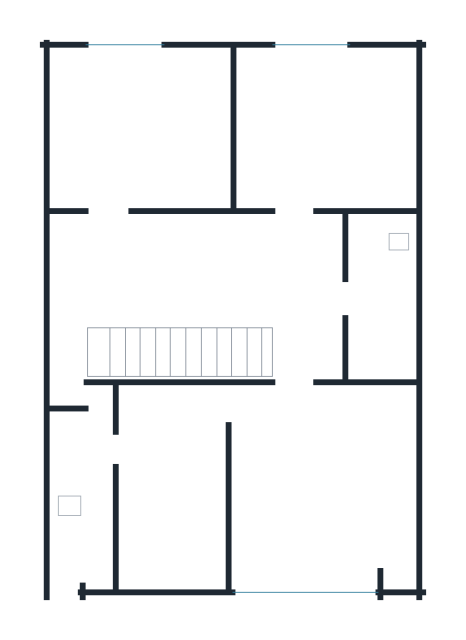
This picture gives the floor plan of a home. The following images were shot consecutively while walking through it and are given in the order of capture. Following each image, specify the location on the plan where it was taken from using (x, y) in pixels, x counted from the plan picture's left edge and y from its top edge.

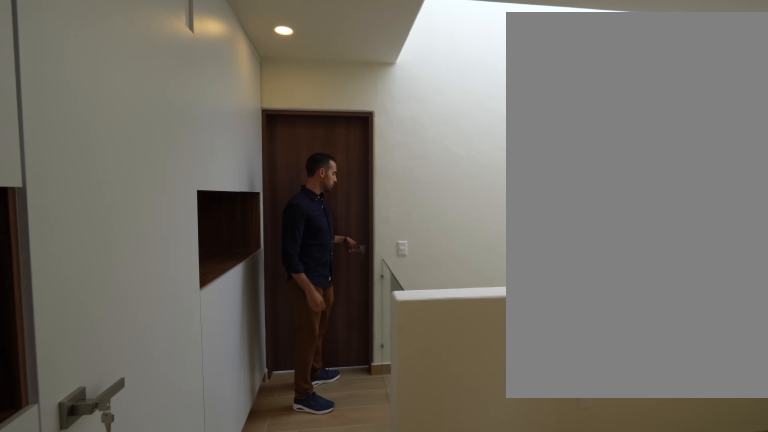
(287, 266)
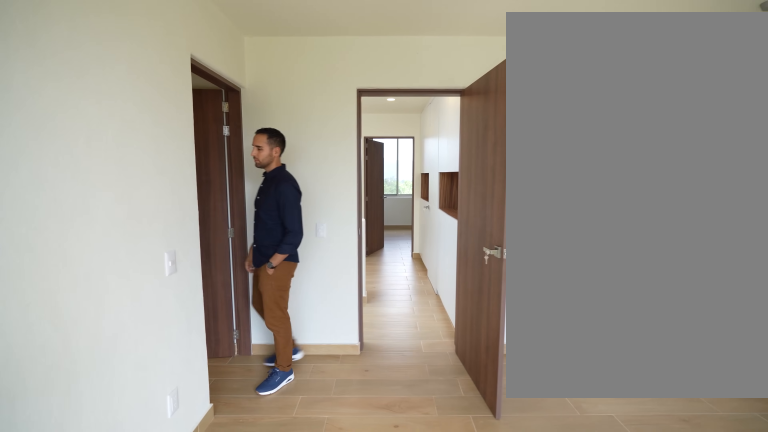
(284, 574)
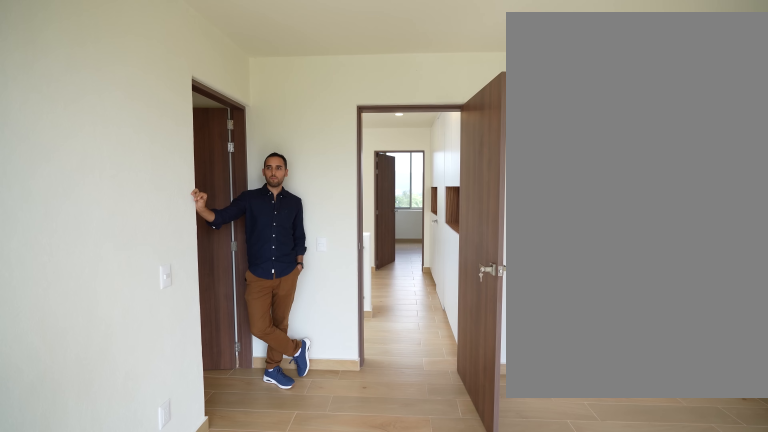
(288, 574)
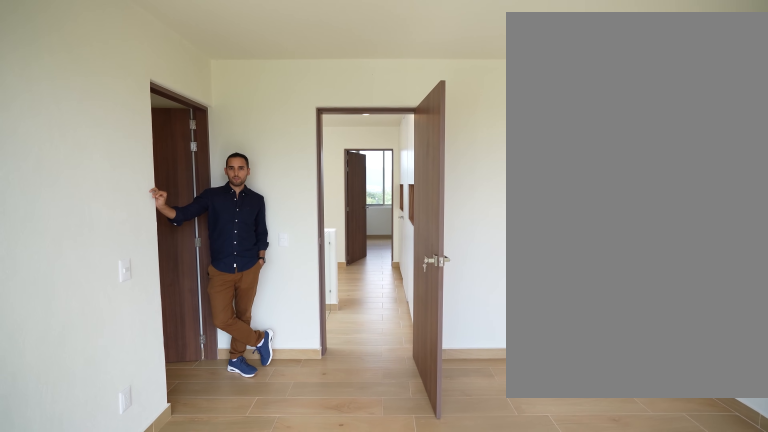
(291, 574)
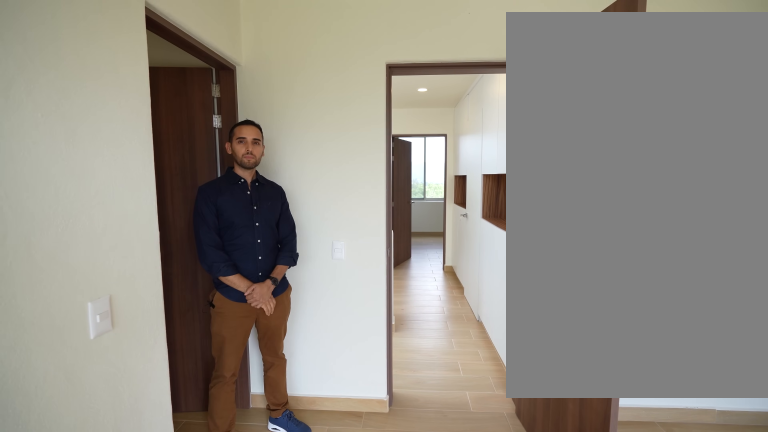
(296, 523)
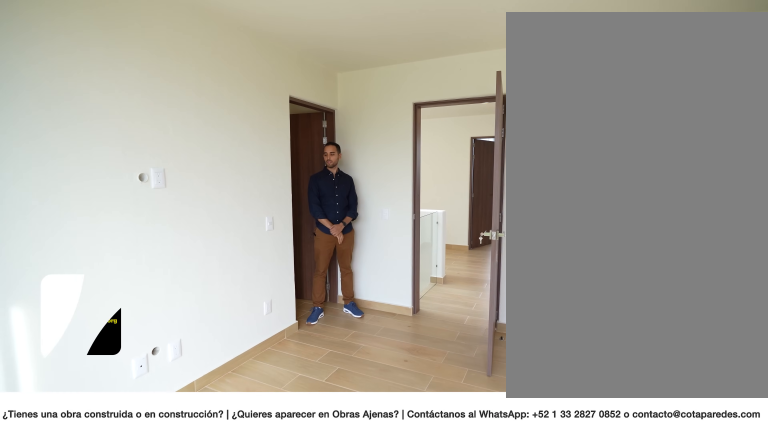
(309, 545)
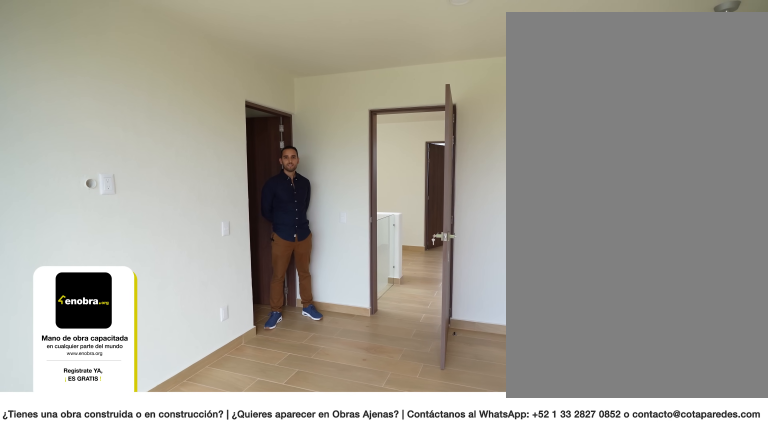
(352, 561)
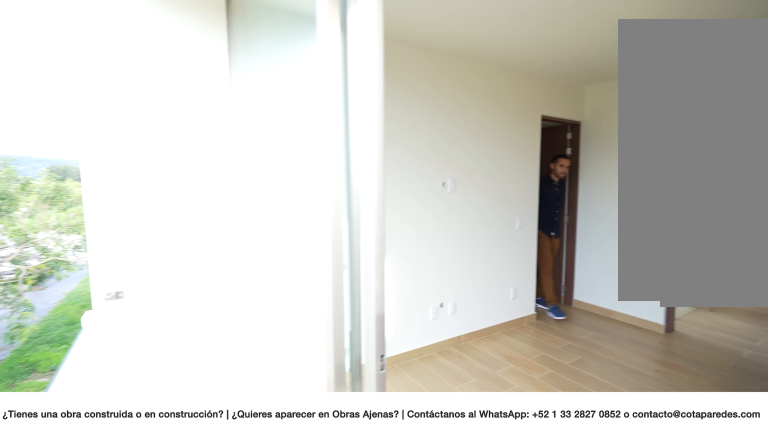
(351, 562)
